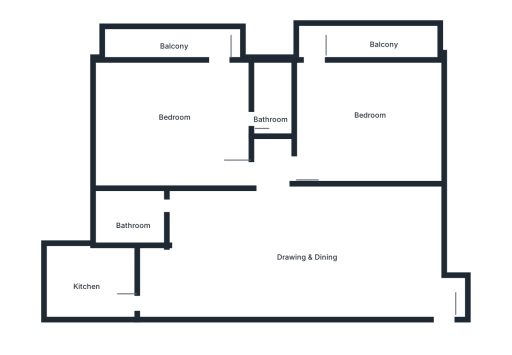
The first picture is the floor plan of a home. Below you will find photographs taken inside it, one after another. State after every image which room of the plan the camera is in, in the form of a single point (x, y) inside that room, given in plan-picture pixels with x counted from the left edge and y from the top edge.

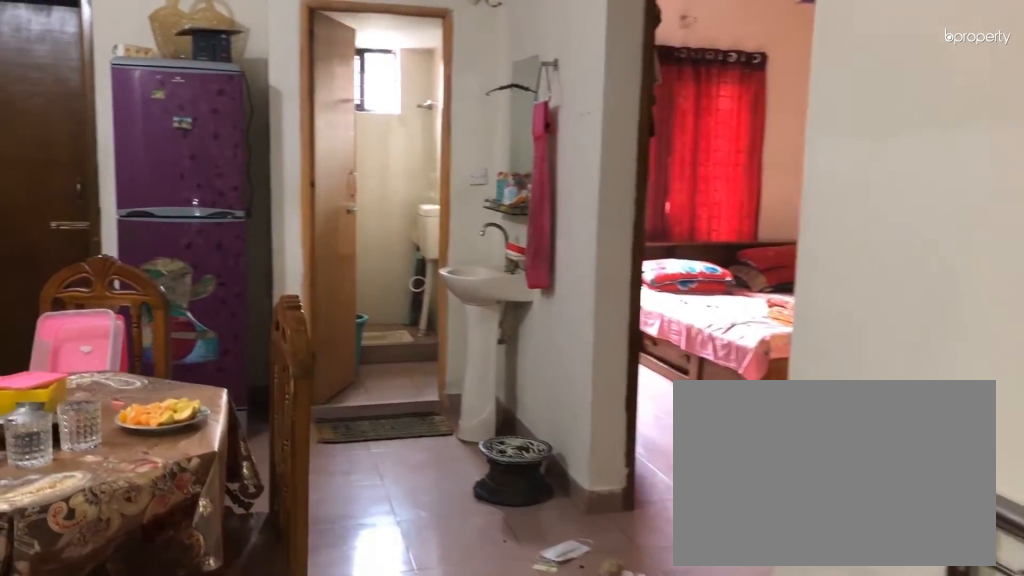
(310, 223)
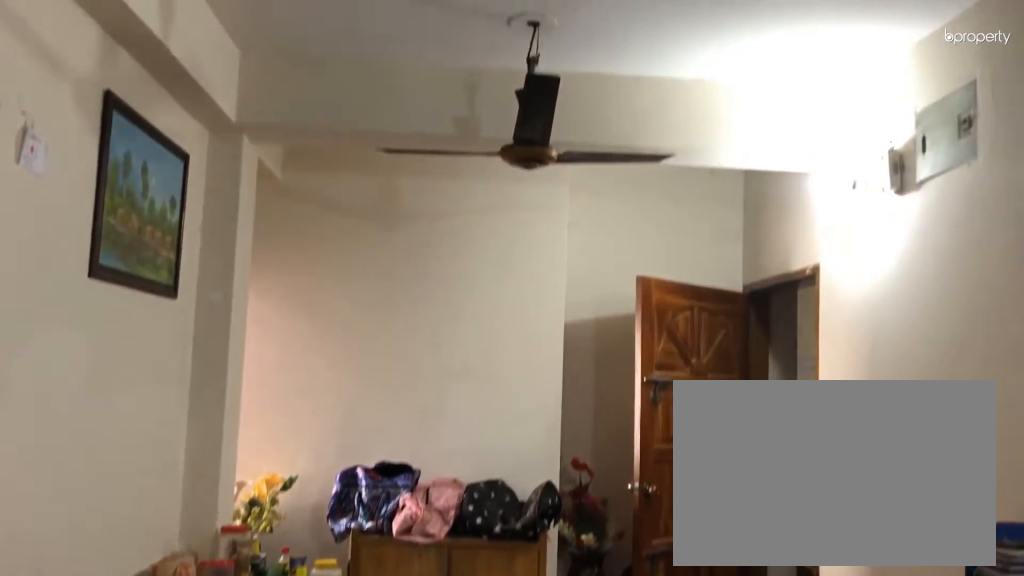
(306, 221)
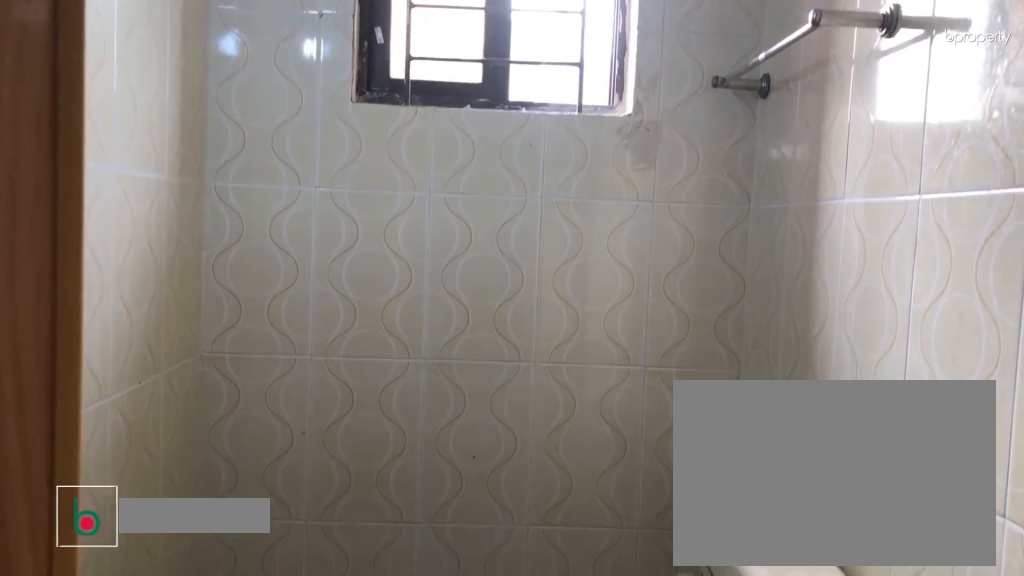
(137, 217)
